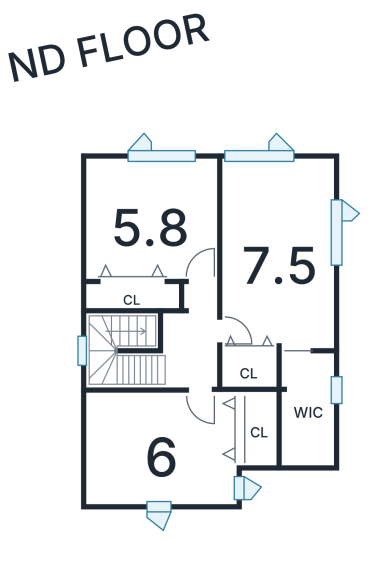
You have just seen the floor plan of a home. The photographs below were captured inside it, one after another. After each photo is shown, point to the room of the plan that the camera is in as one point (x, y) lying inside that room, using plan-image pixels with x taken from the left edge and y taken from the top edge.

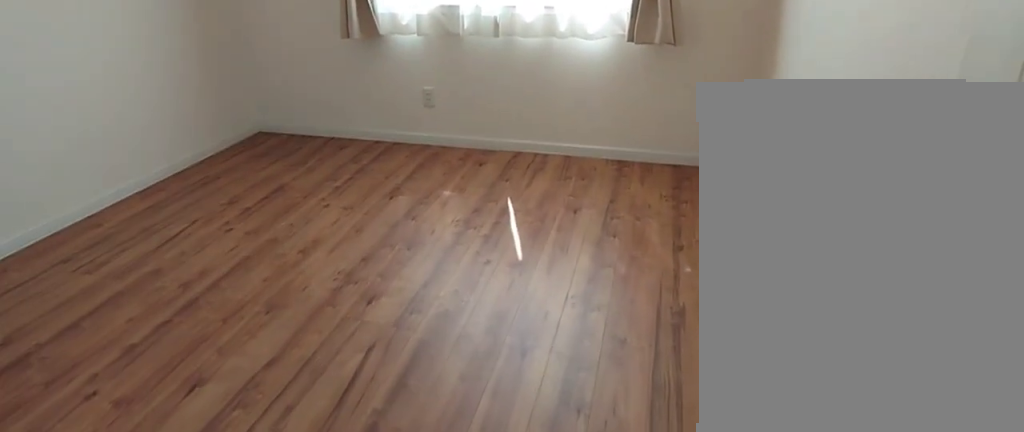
(154, 221)
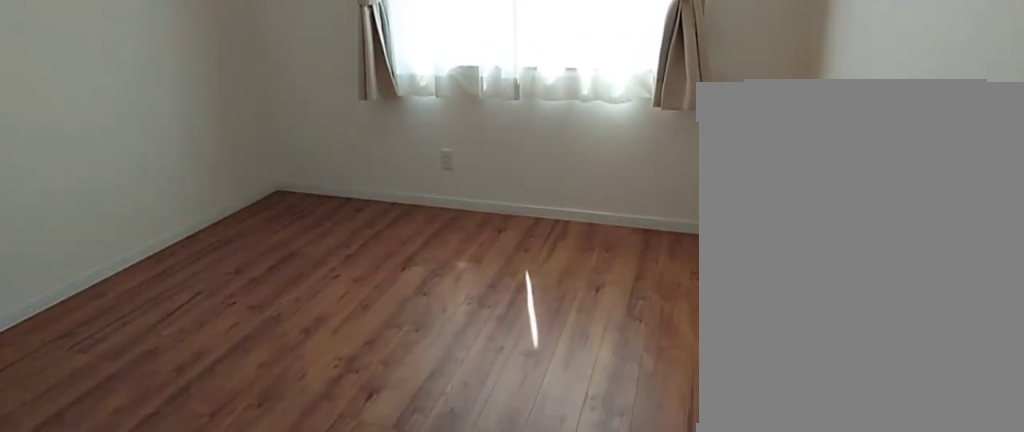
(154, 221)
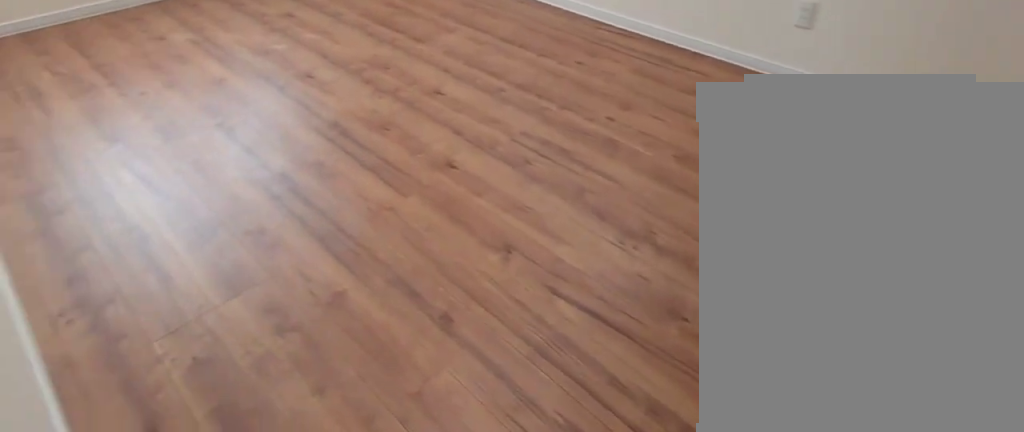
(275, 271)
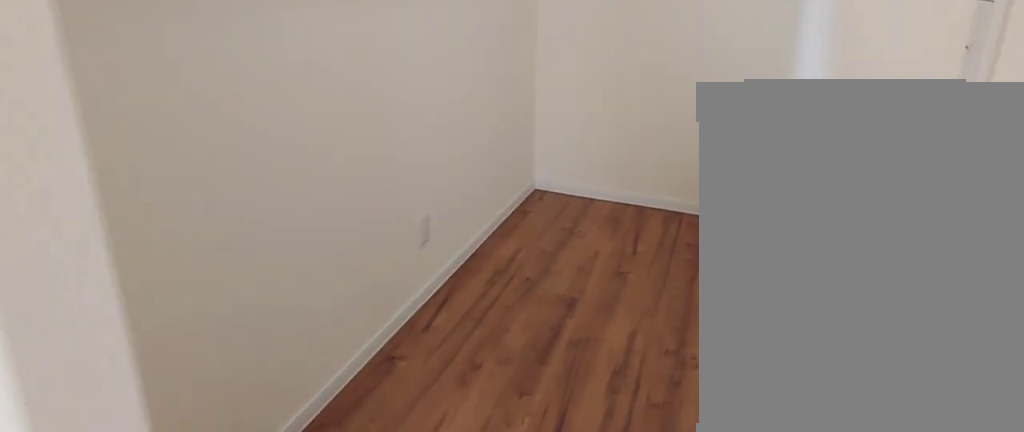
(307, 421)
